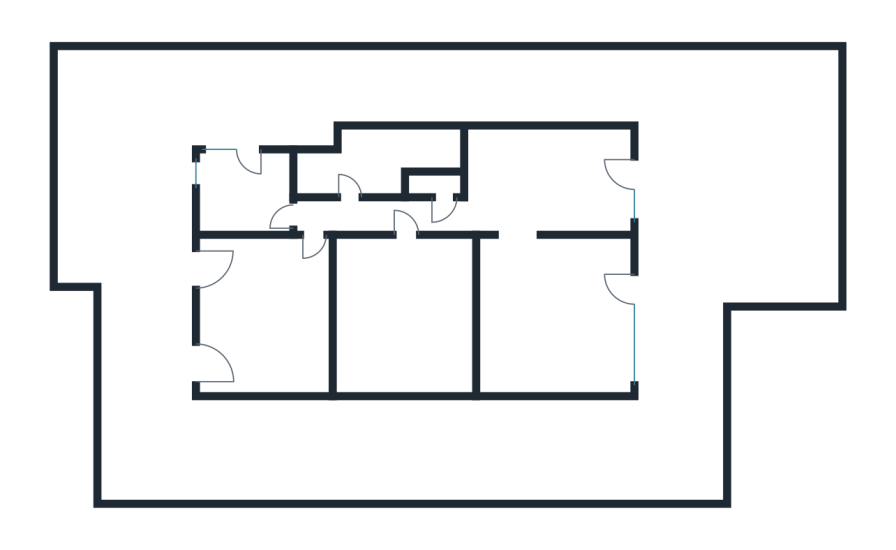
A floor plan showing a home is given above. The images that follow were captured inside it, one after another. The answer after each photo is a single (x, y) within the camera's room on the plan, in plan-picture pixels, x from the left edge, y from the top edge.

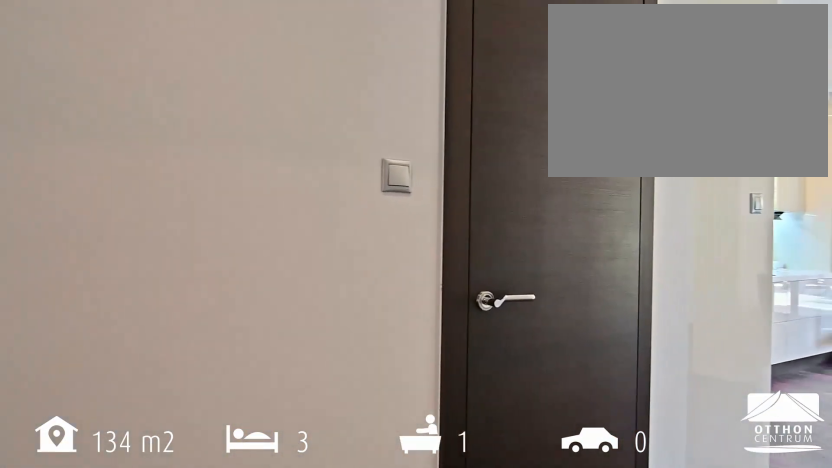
(365, 217)
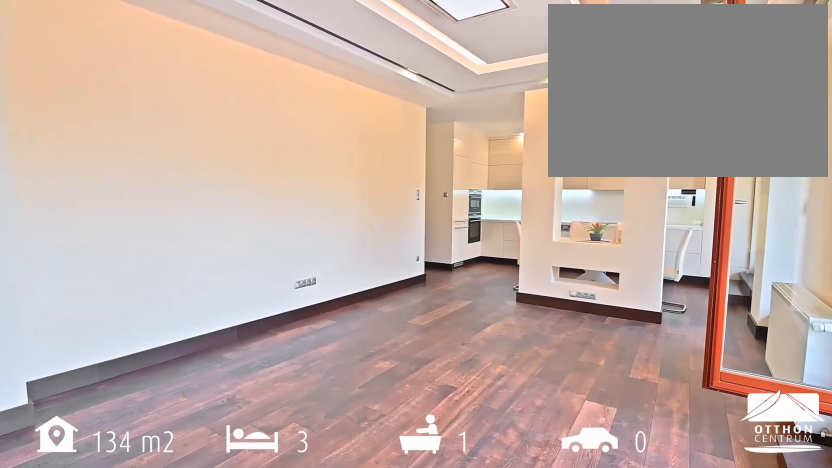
(555, 314)
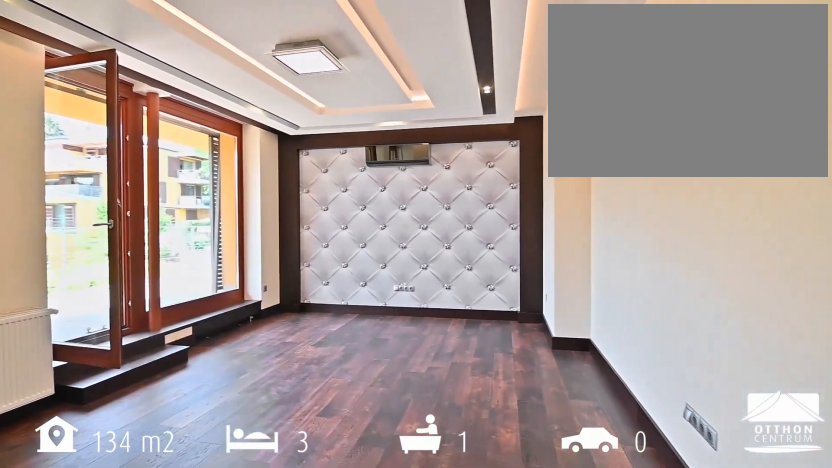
(555, 313)
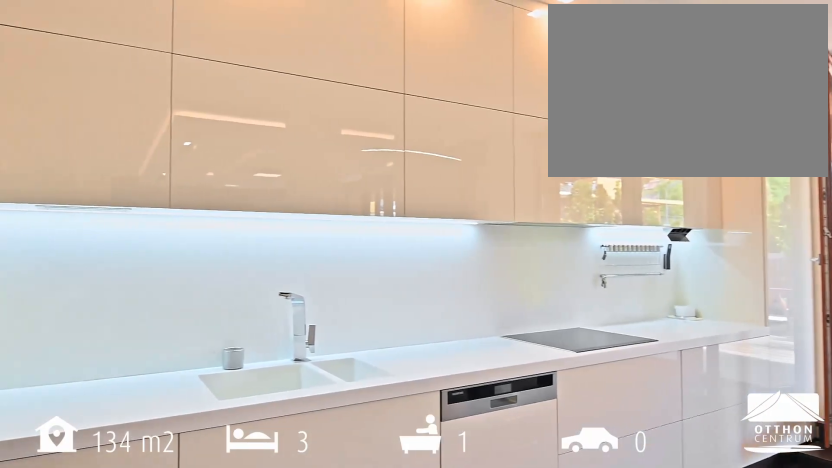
(546, 184)
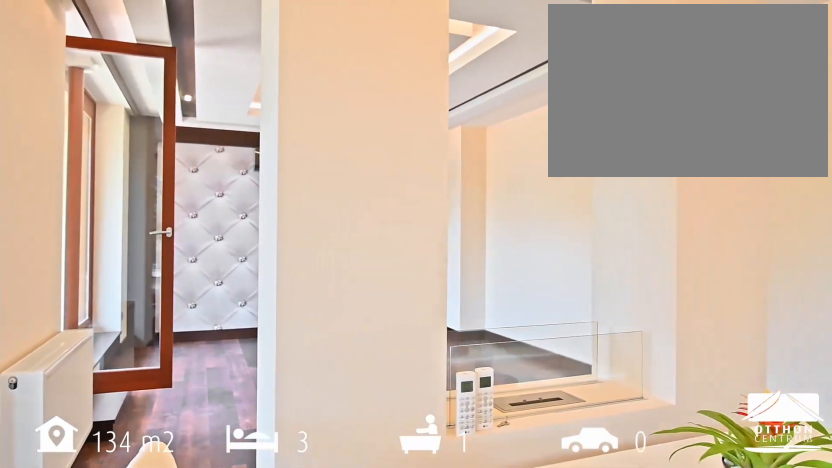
(546, 185)
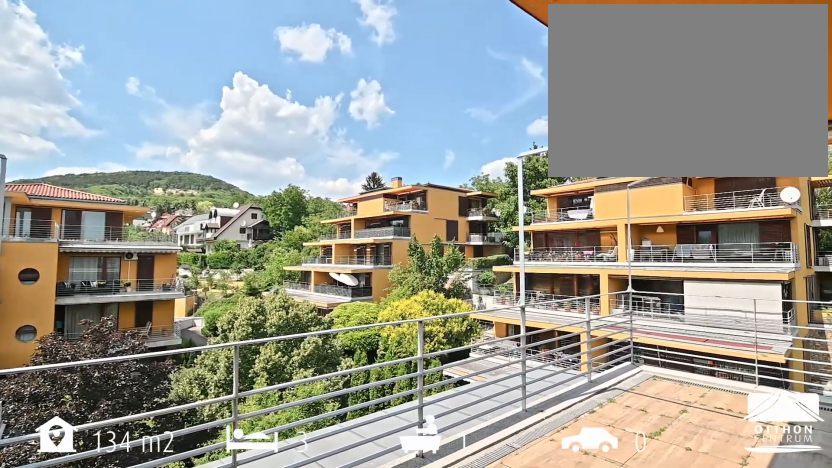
(136, 257)
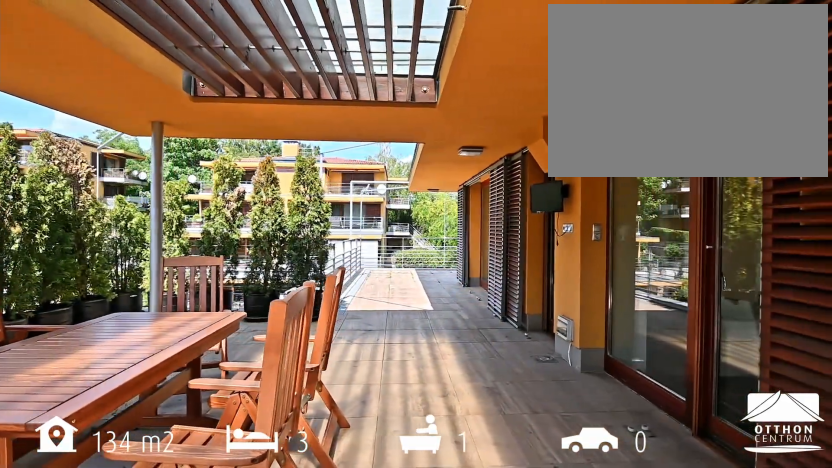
(741, 184)
